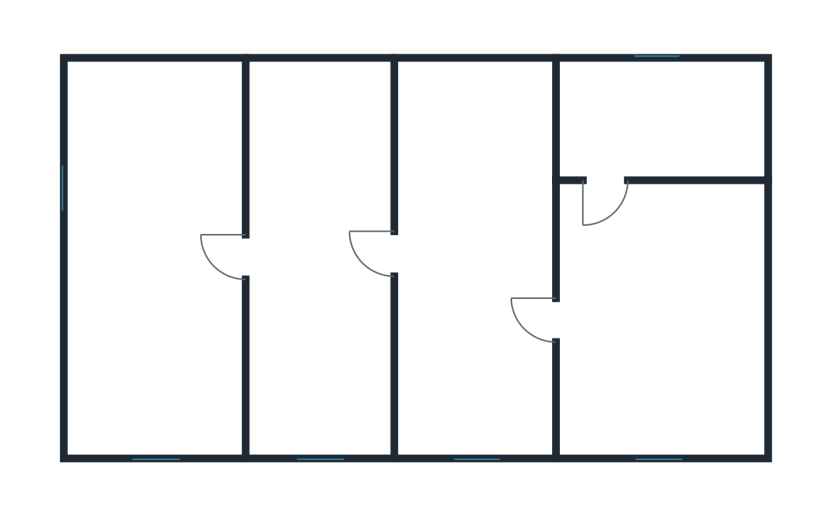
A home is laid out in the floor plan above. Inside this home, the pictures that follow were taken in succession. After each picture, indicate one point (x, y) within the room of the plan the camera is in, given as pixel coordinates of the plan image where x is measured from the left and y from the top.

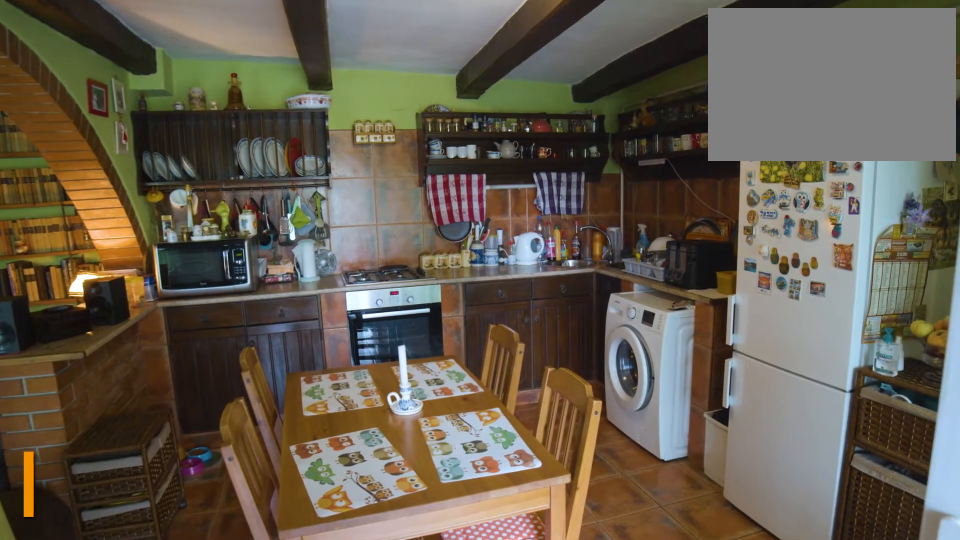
(472, 255)
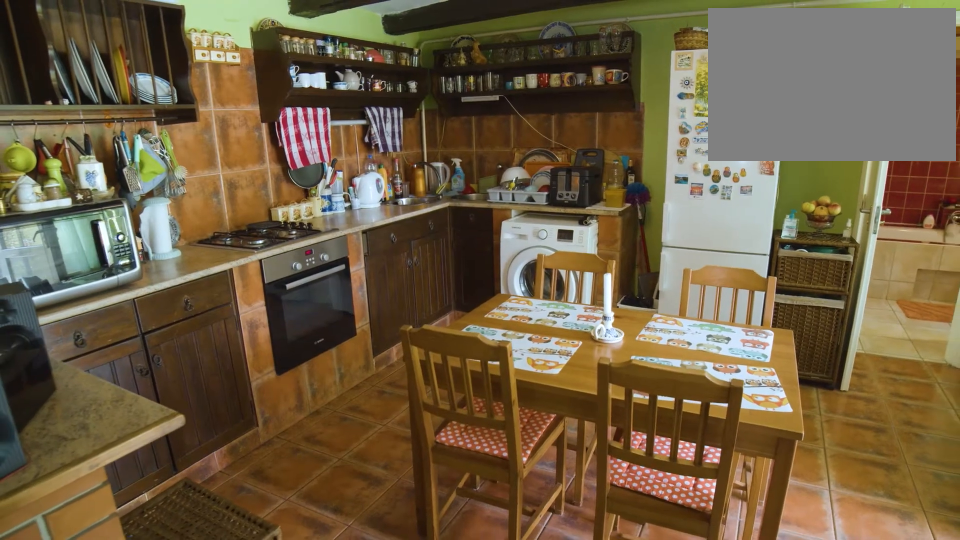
(471, 255)
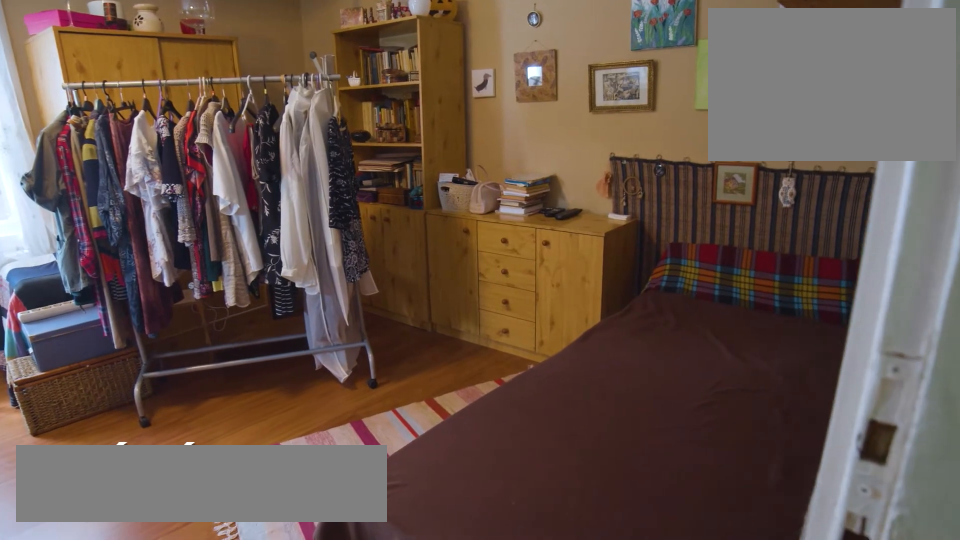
(158, 255)
